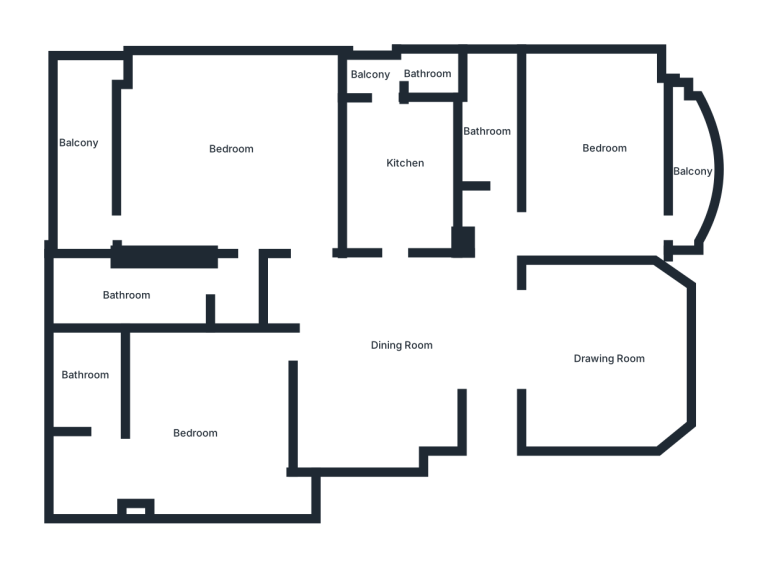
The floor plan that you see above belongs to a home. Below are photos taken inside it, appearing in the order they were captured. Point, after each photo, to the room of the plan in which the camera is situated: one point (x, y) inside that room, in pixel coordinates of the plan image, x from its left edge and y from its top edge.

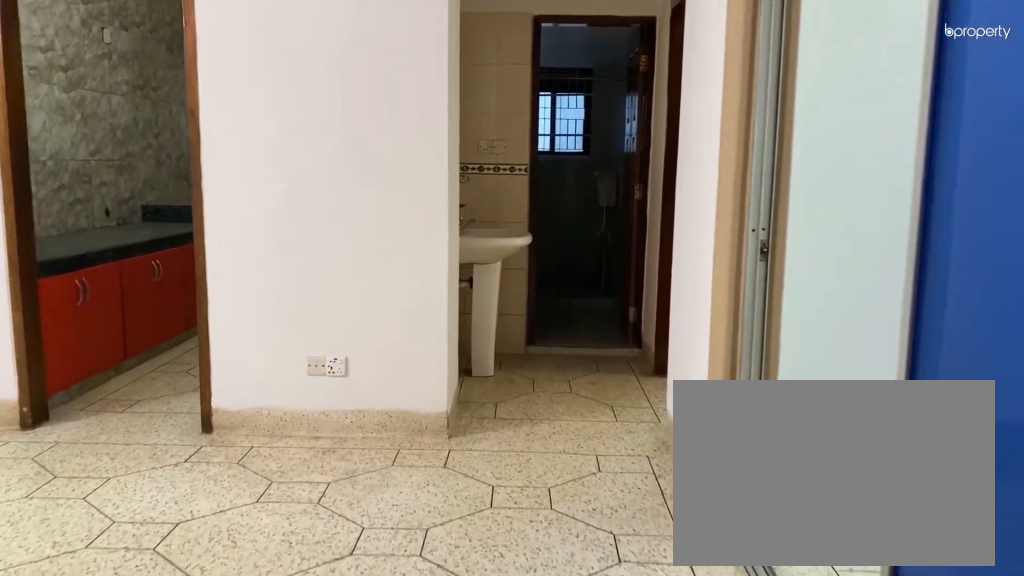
(490, 377)
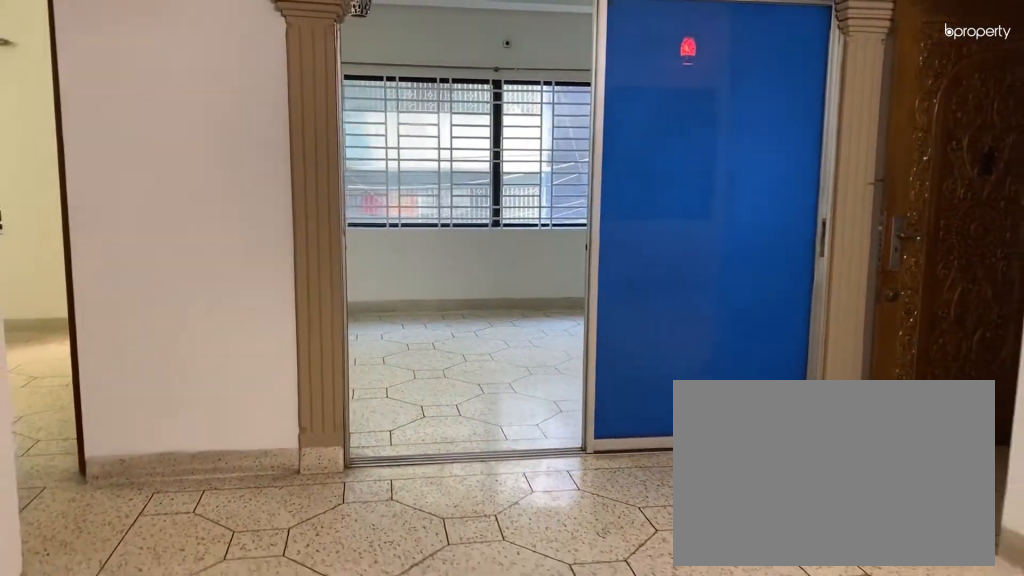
(380, 351)
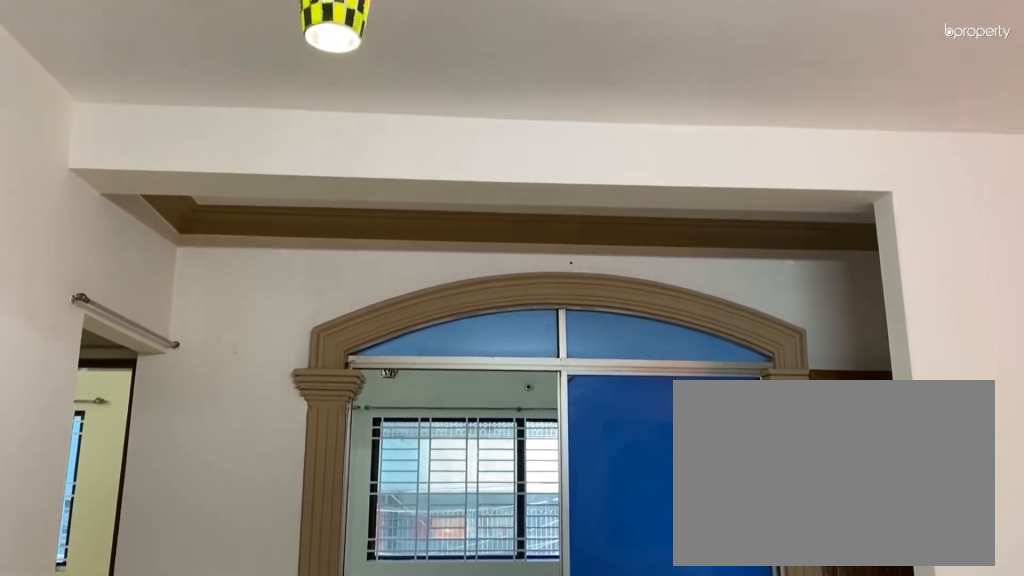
(380, 351)
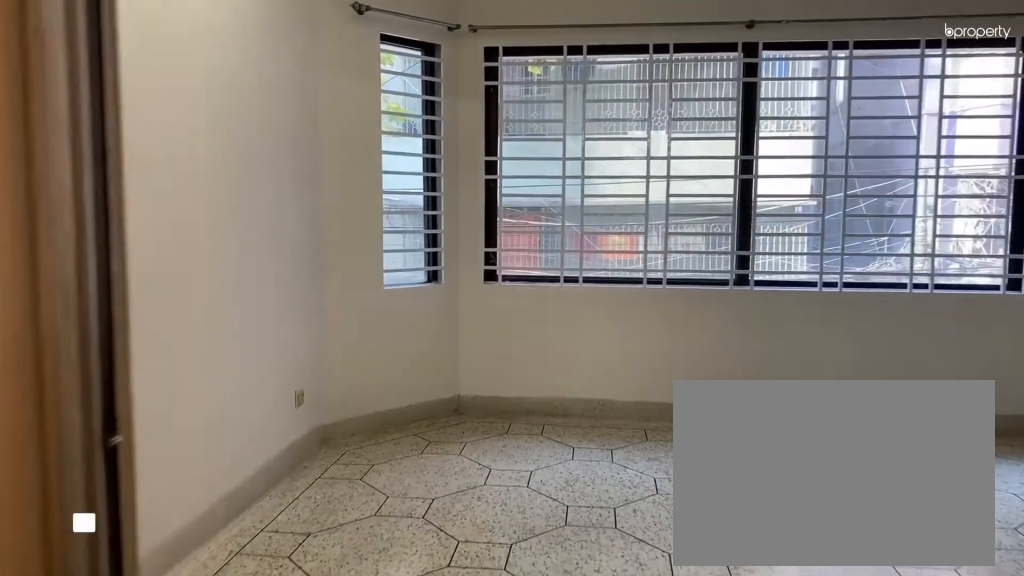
(541, 356)
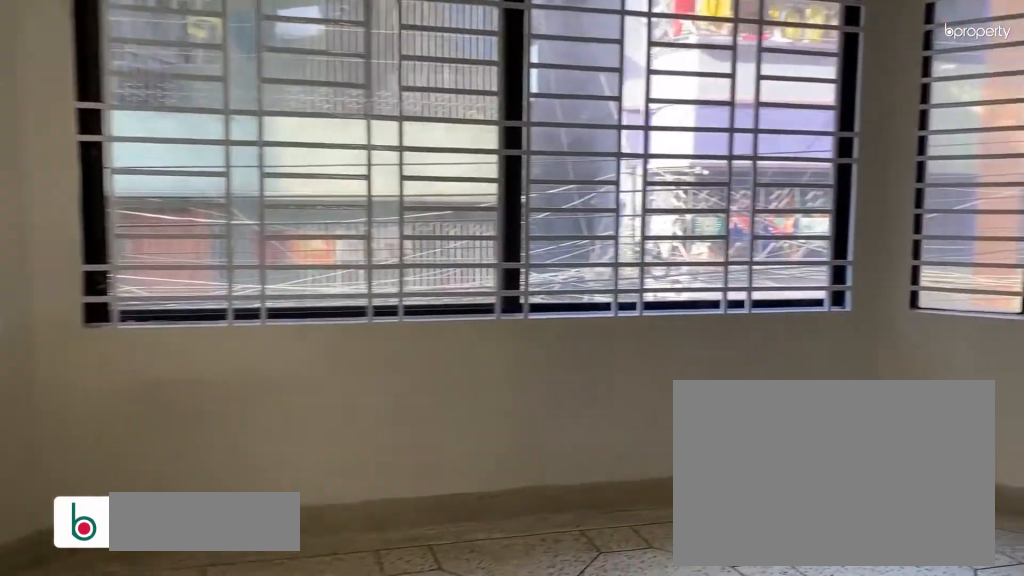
(612, 355)
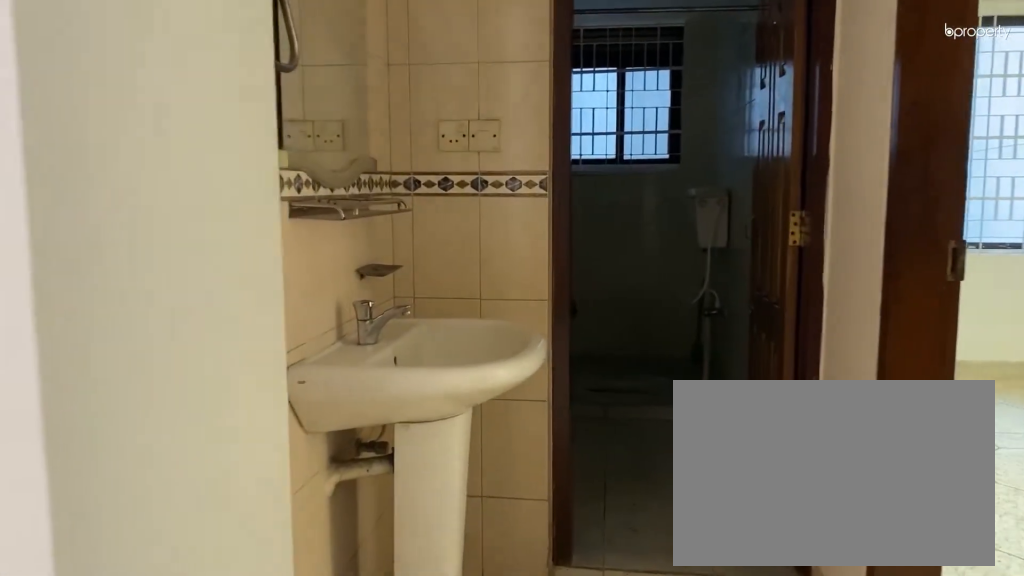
(489, 227)
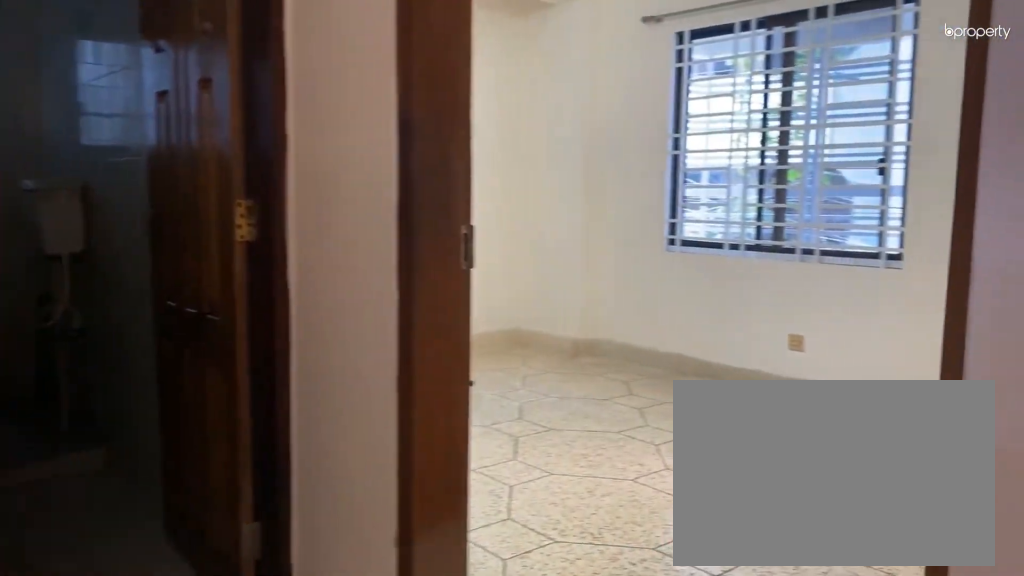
(489, 227)
